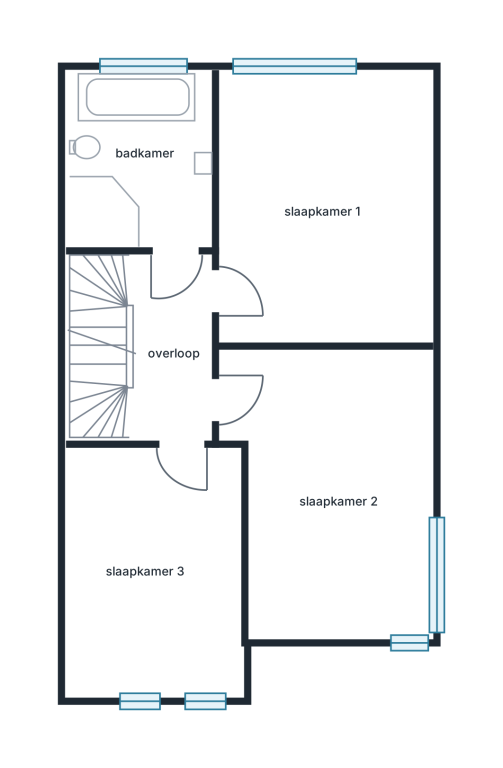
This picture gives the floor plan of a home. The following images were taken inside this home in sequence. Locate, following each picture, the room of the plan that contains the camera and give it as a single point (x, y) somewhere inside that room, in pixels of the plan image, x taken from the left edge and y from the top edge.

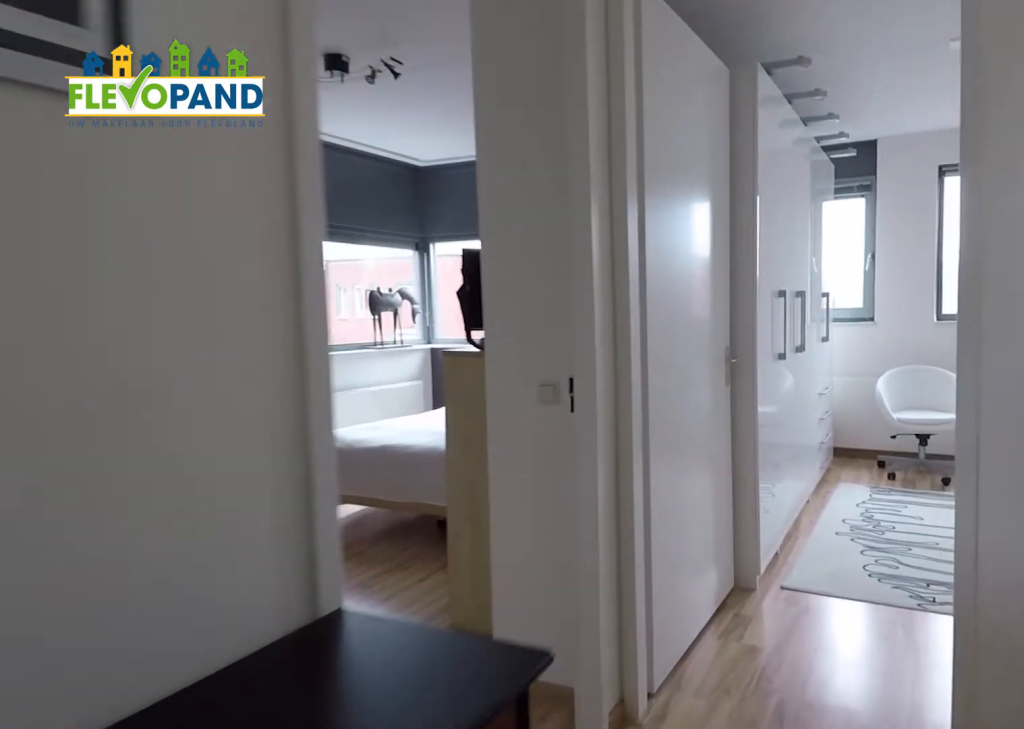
(171, 320)
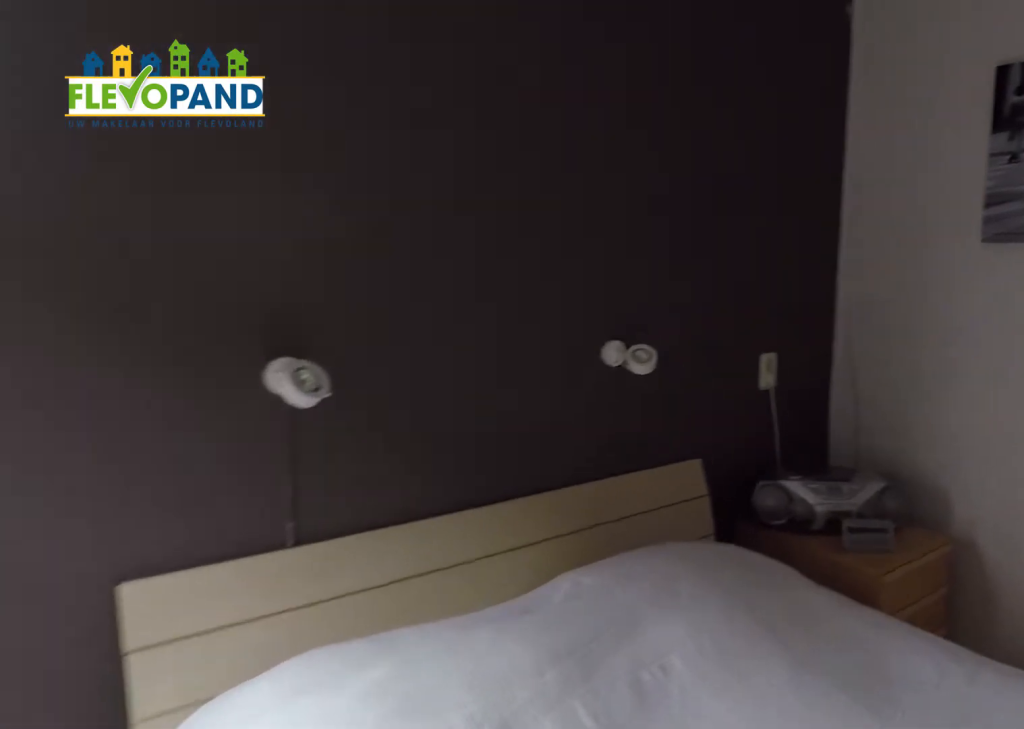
(338, 491)
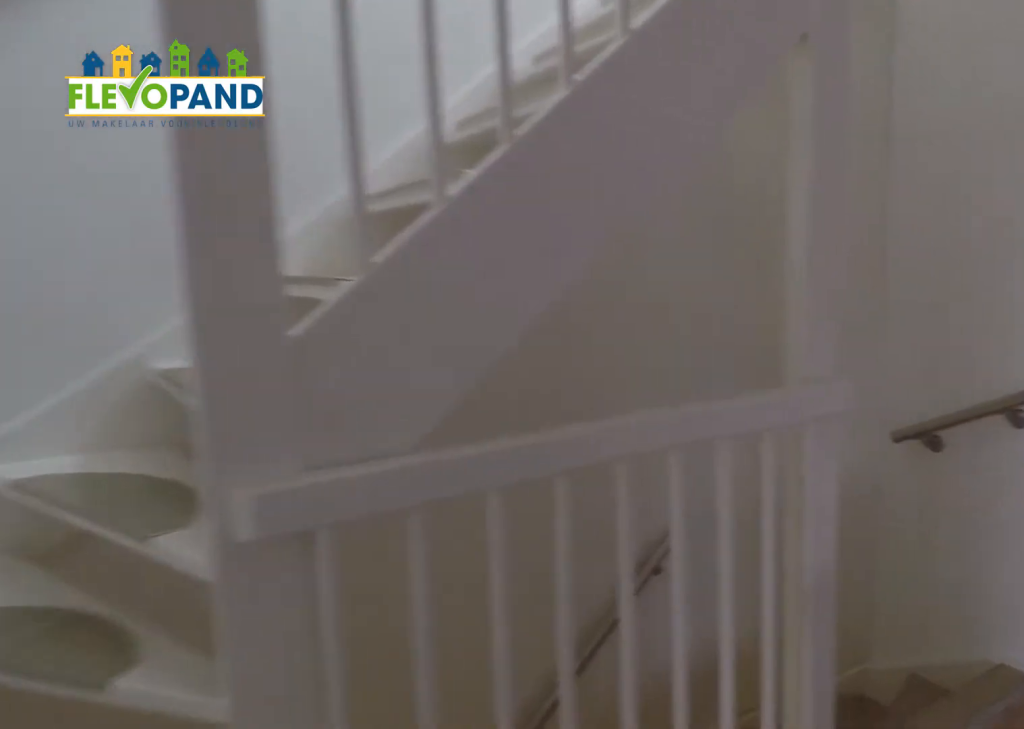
(171, 328)
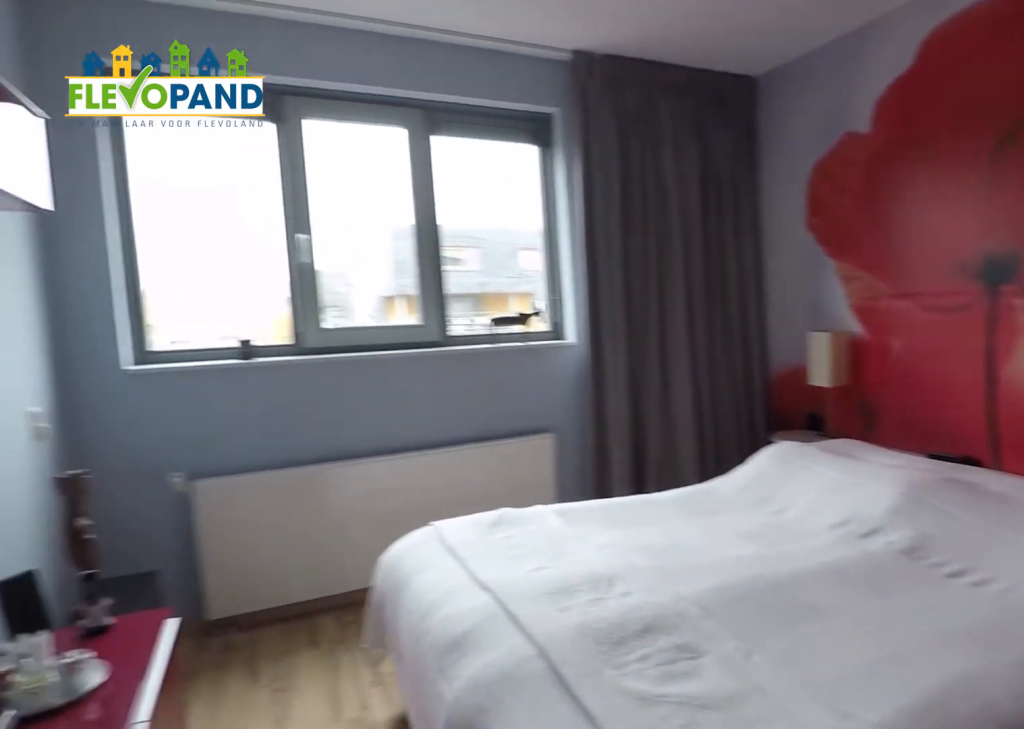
(329, 206)
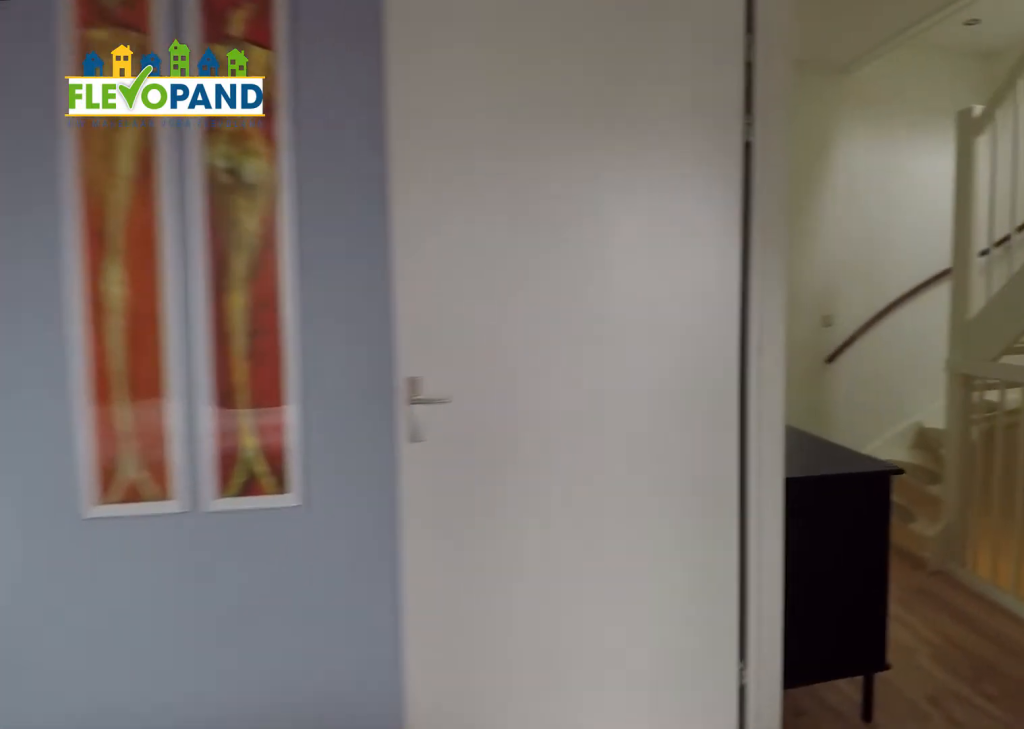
(329, 206)
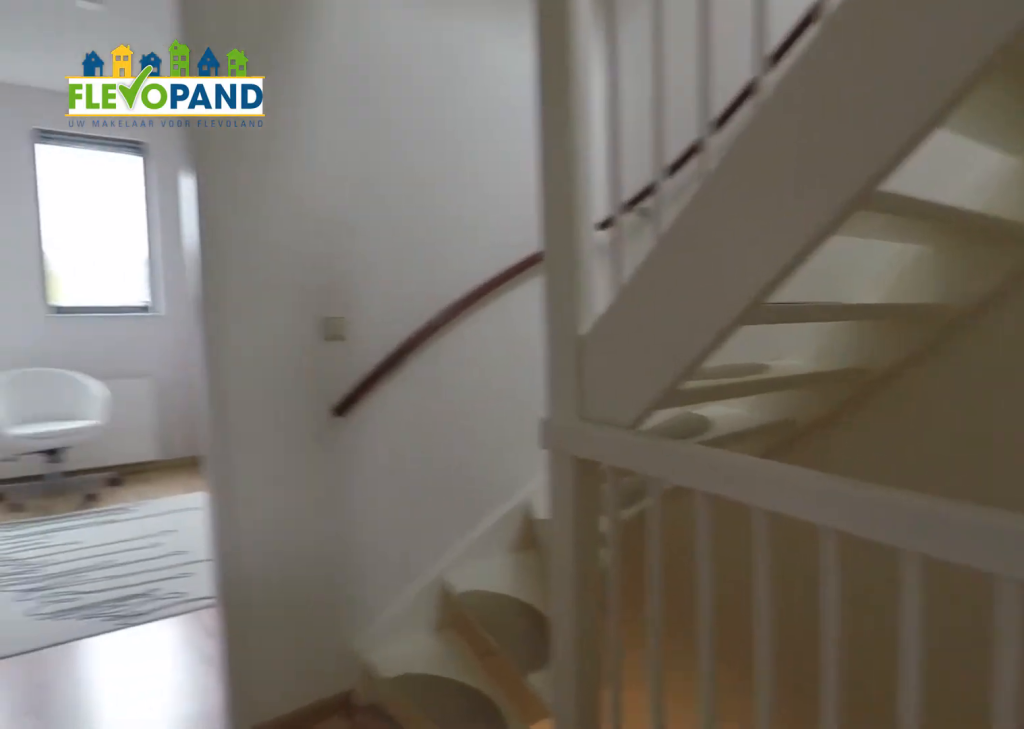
(175, 355)
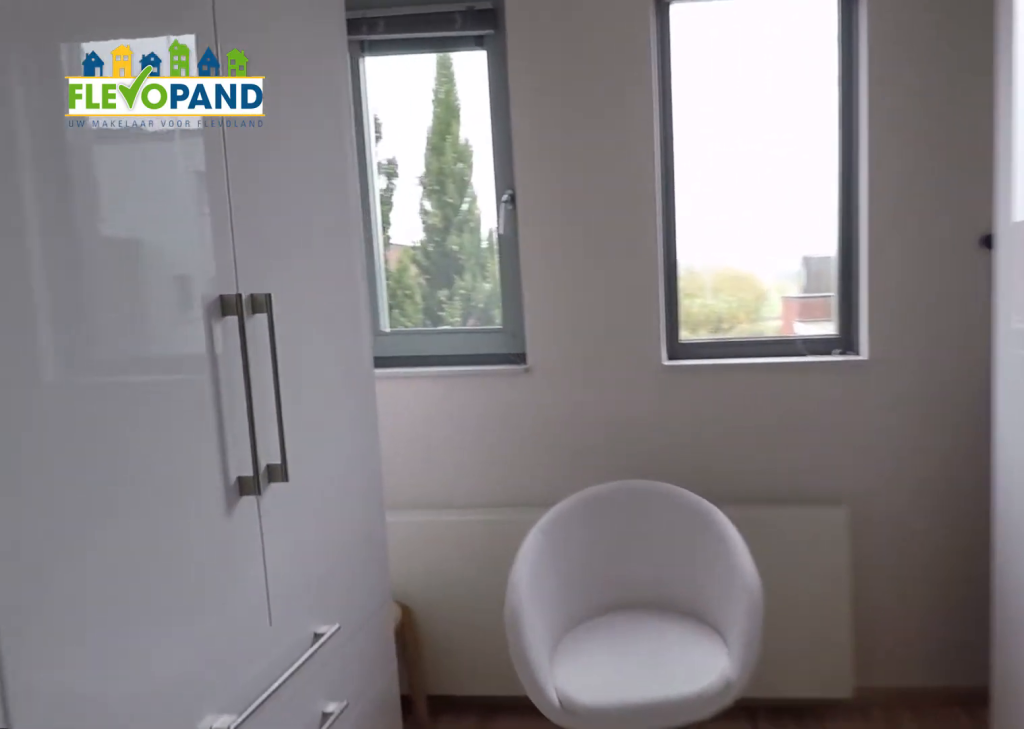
(155, 600)
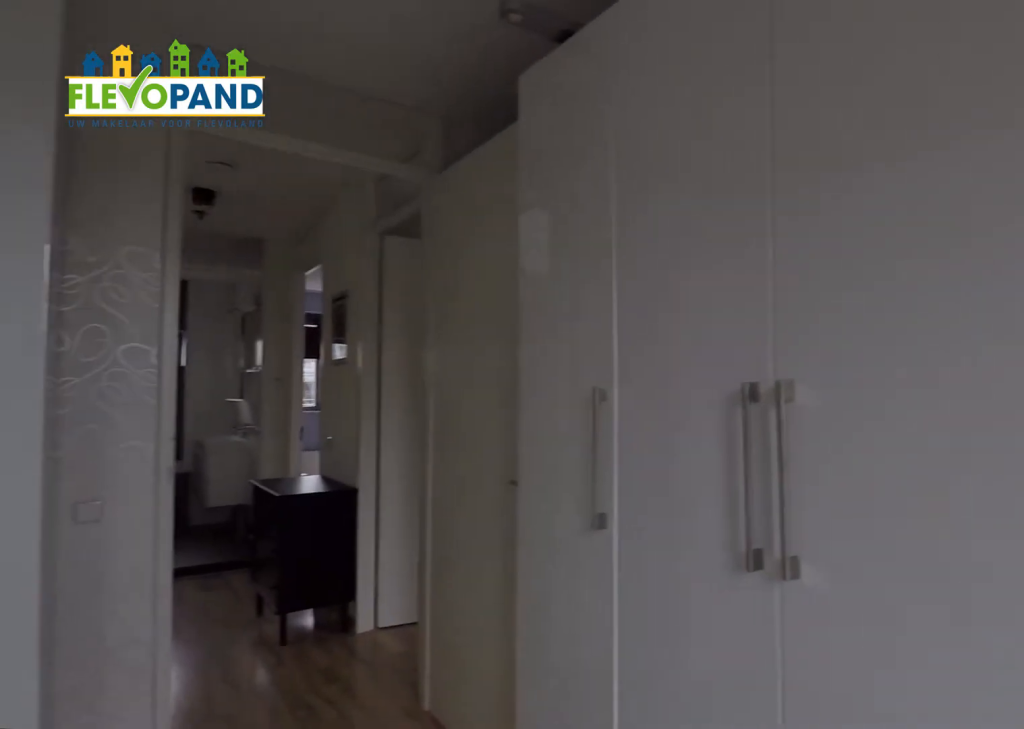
(155, 600)
